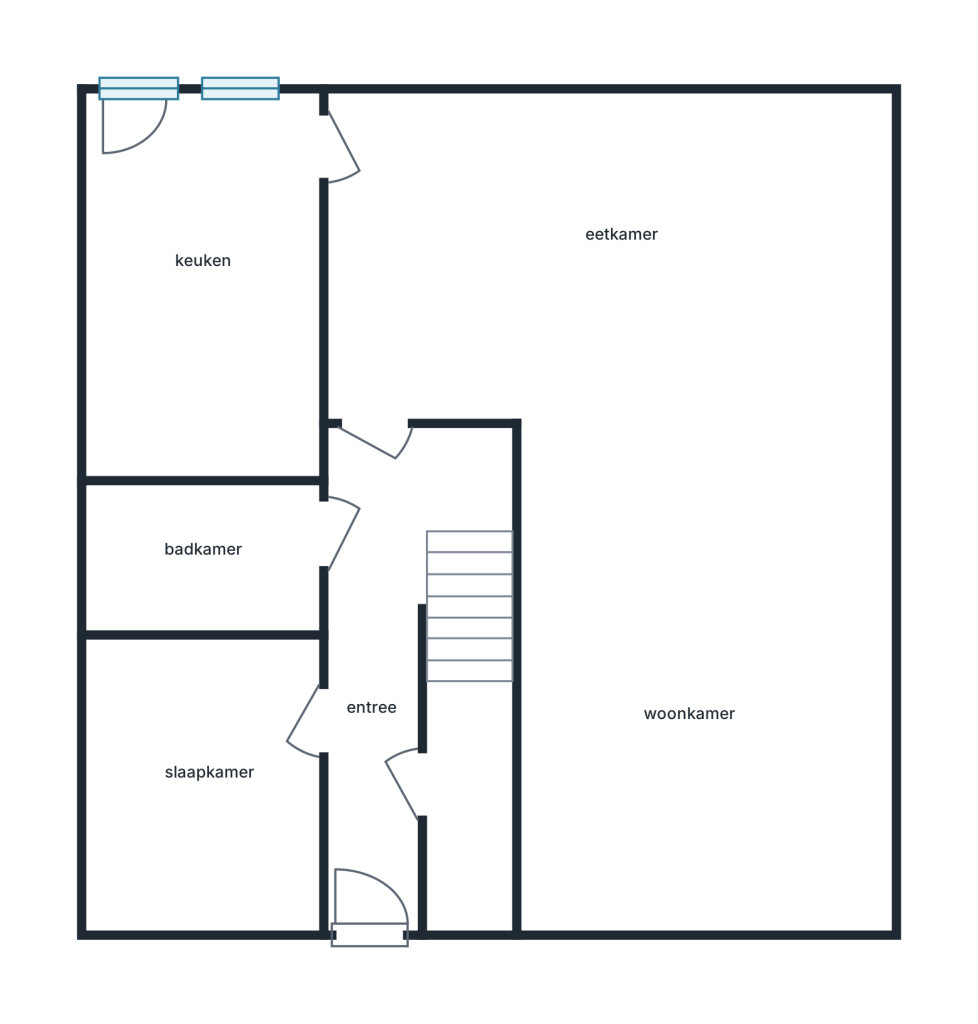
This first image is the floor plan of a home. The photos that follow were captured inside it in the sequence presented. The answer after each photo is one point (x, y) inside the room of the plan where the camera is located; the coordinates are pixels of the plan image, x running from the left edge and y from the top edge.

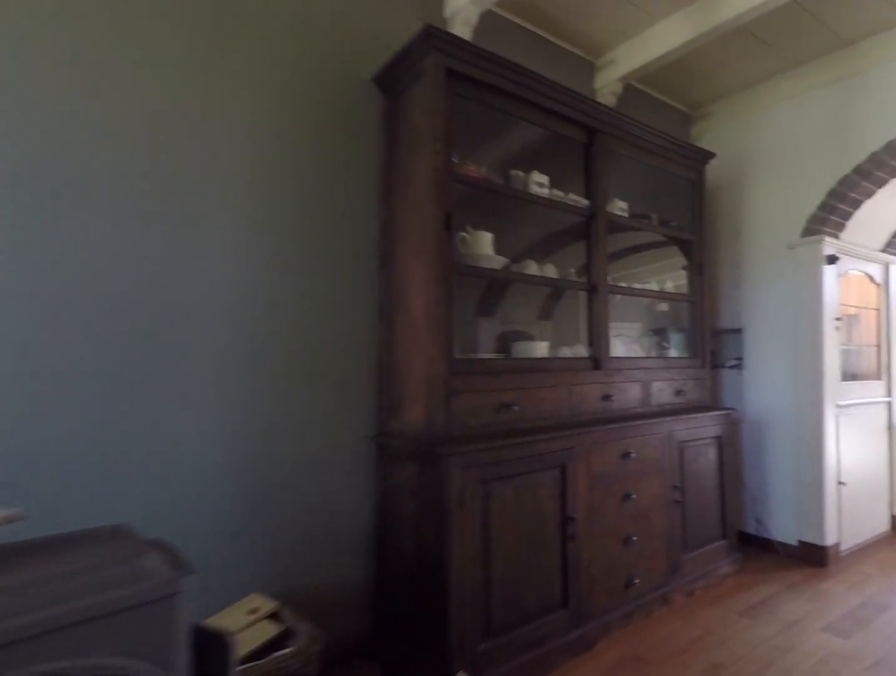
(875, 193)
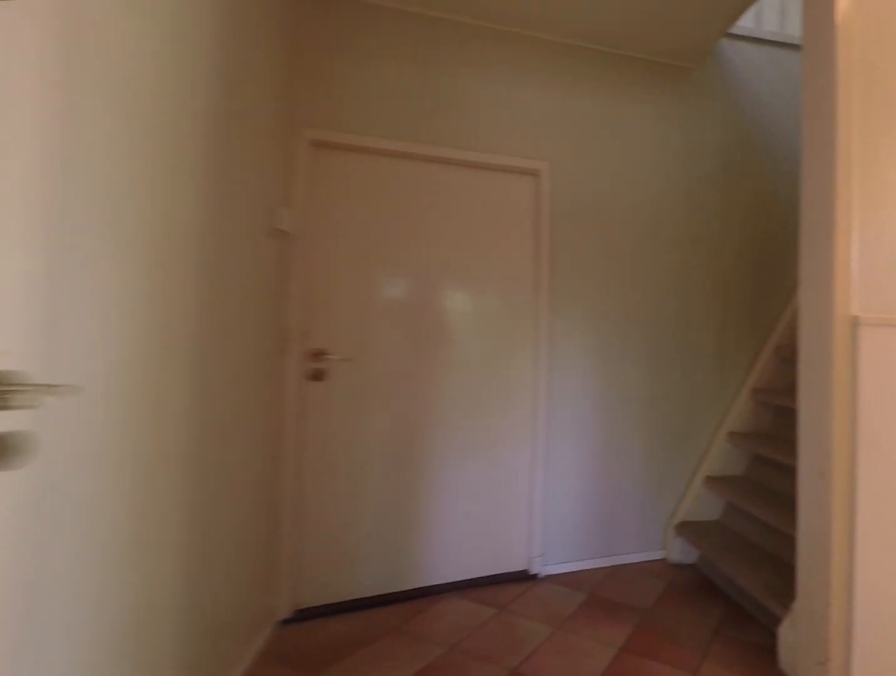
(389, 643)
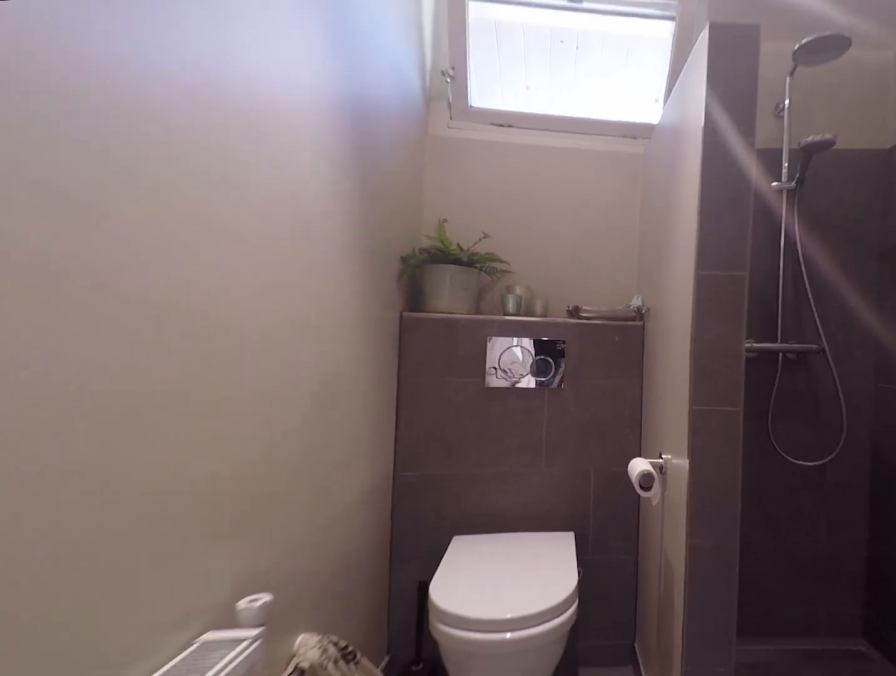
(205, 557)
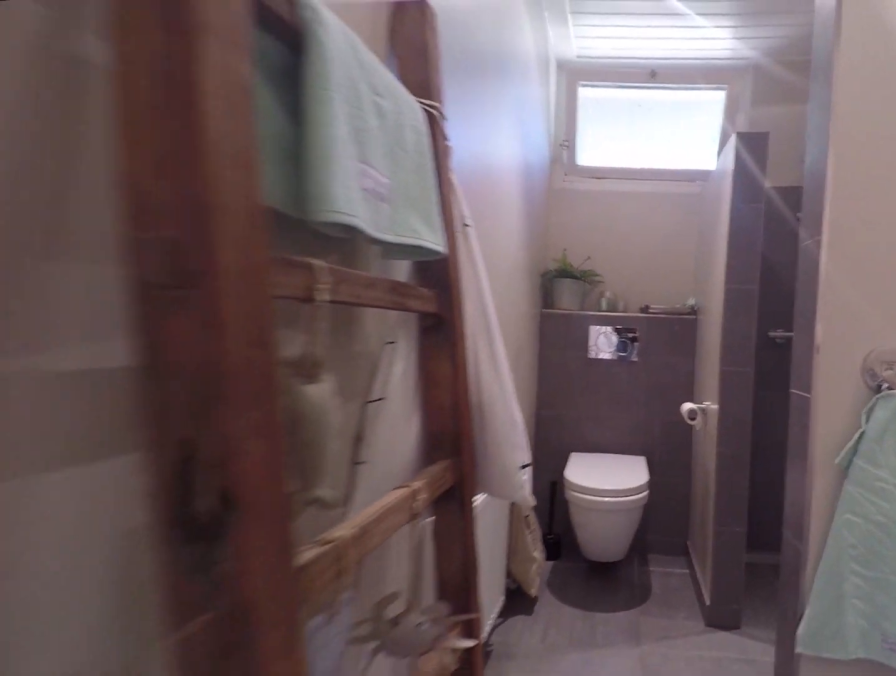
(205, 557)
